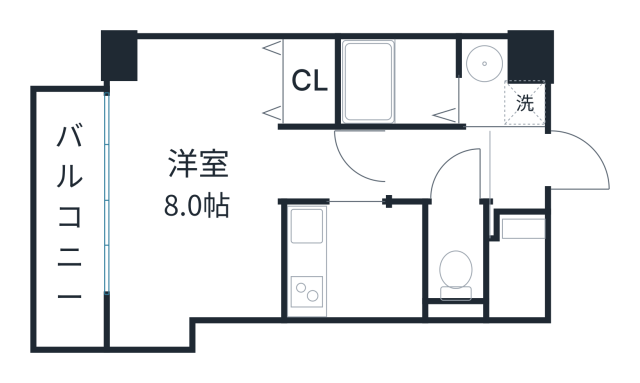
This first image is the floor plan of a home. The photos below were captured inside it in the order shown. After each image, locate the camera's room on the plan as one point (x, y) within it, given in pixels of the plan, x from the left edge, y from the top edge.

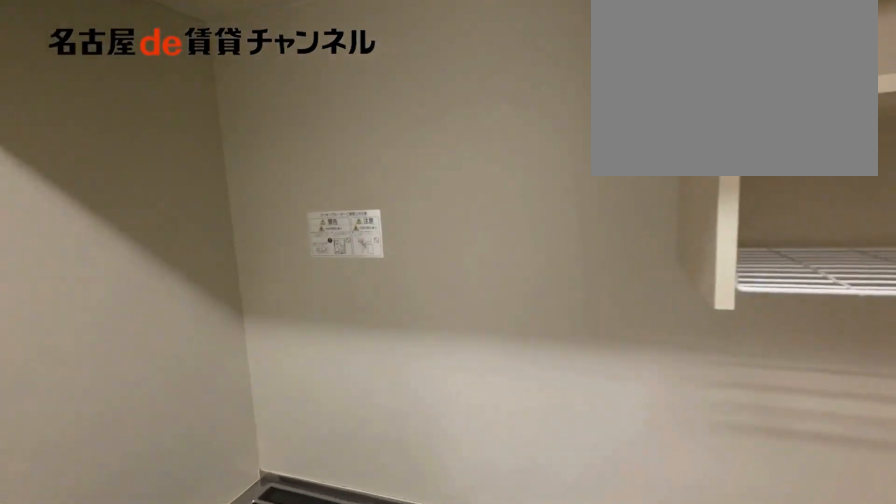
(353, 260)
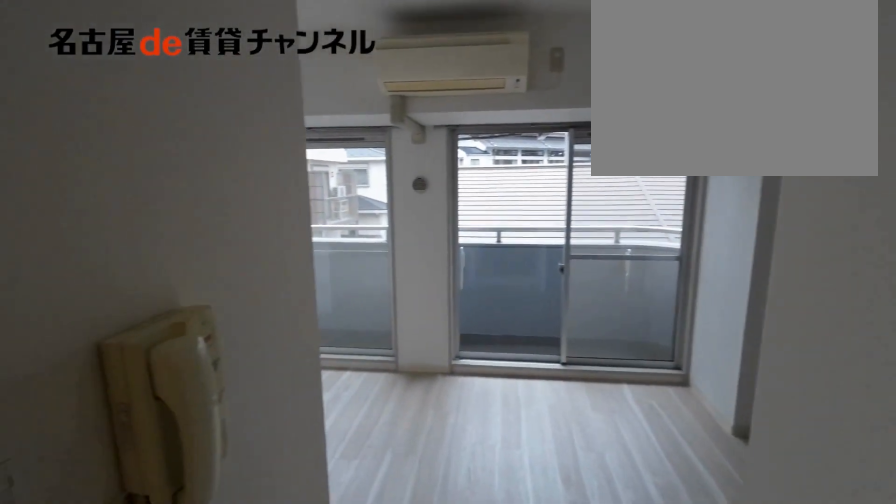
(212, 184)
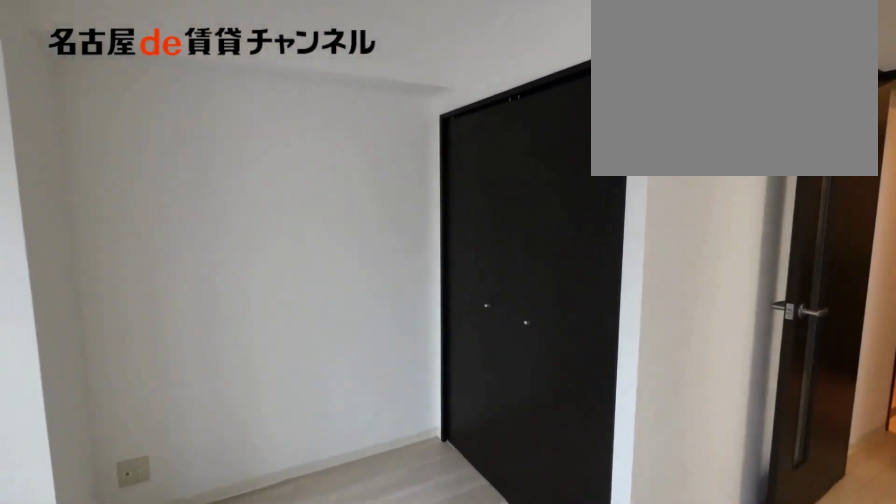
(212, 184)
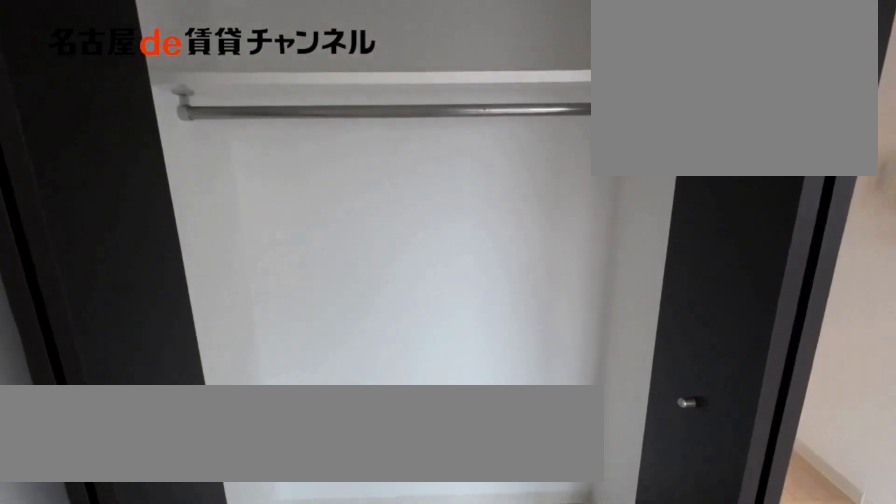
(309, 81)
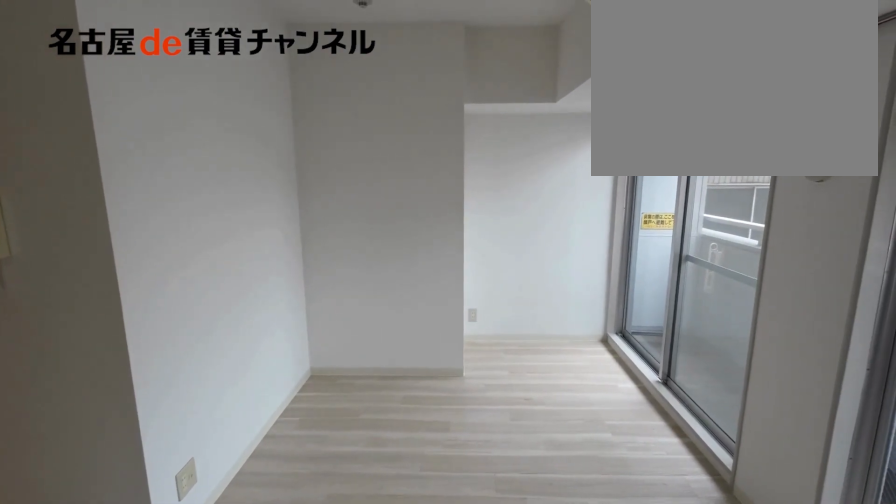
(332, 165)
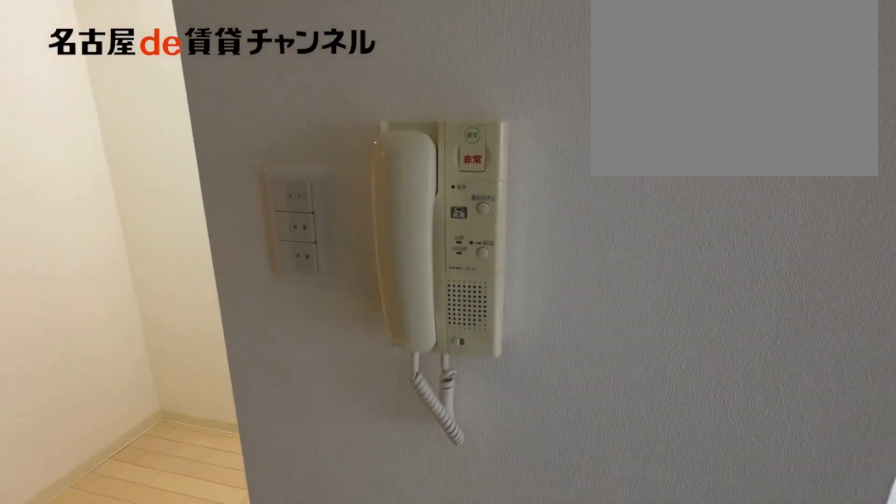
(332, 165)
